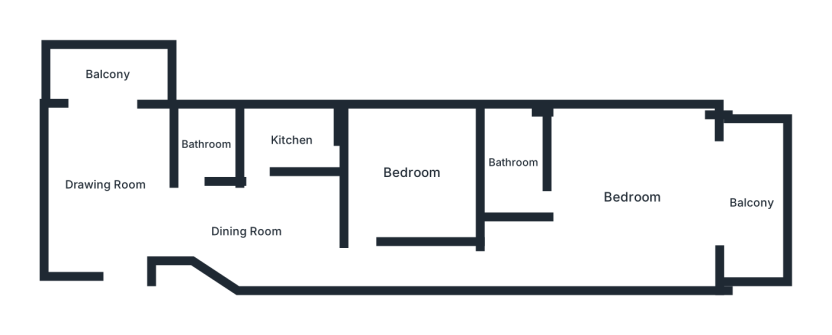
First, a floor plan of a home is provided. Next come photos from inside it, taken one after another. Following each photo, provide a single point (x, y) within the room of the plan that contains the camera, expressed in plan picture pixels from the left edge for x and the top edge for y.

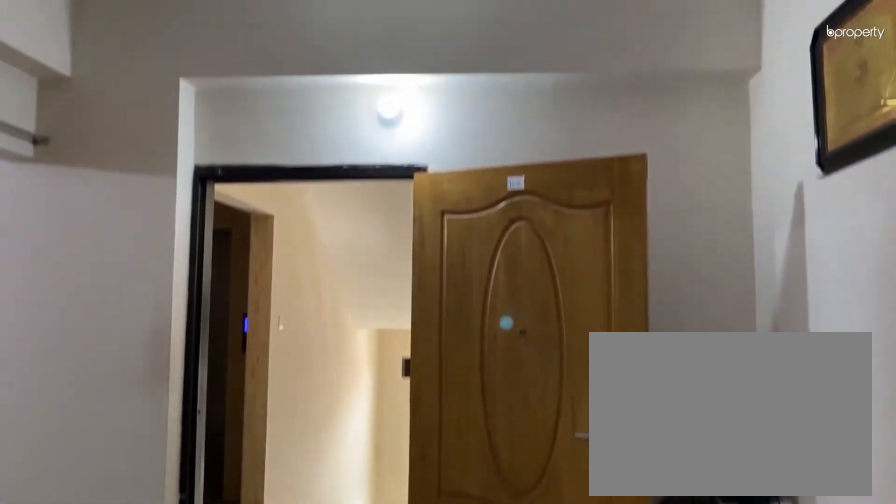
(103, 185)
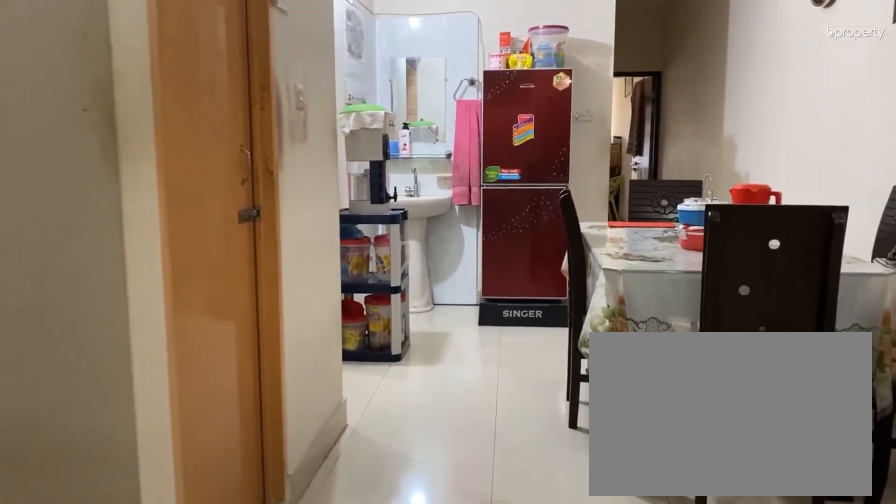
(245, 229)
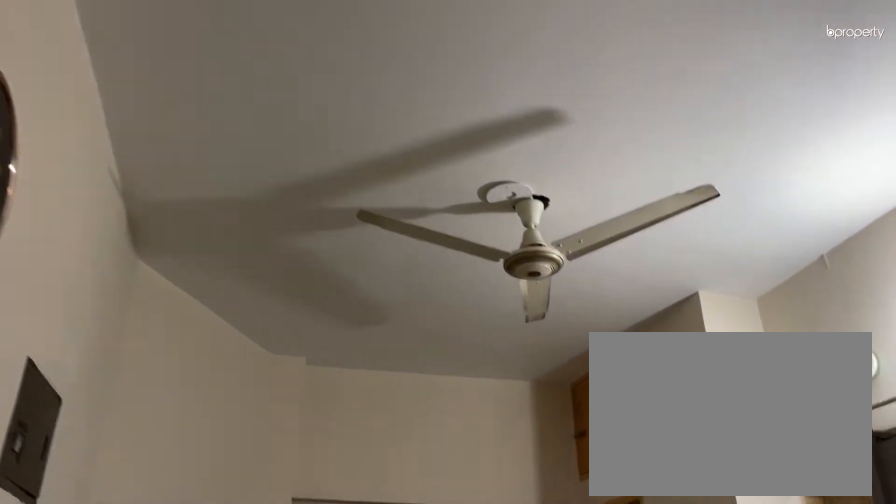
(245, 229)
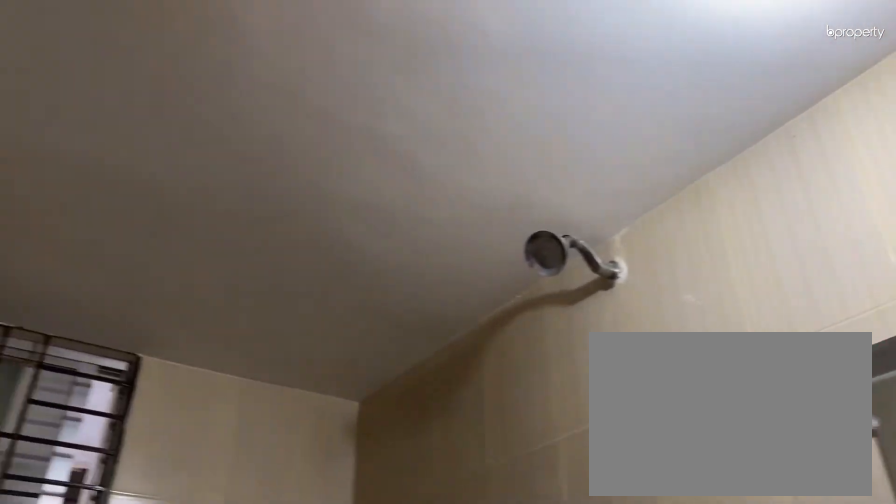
(205, 144)
